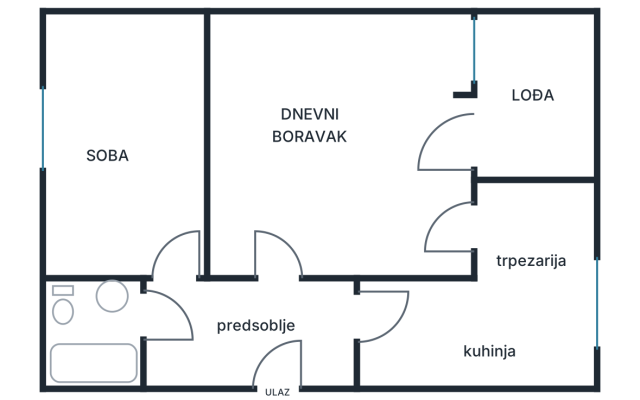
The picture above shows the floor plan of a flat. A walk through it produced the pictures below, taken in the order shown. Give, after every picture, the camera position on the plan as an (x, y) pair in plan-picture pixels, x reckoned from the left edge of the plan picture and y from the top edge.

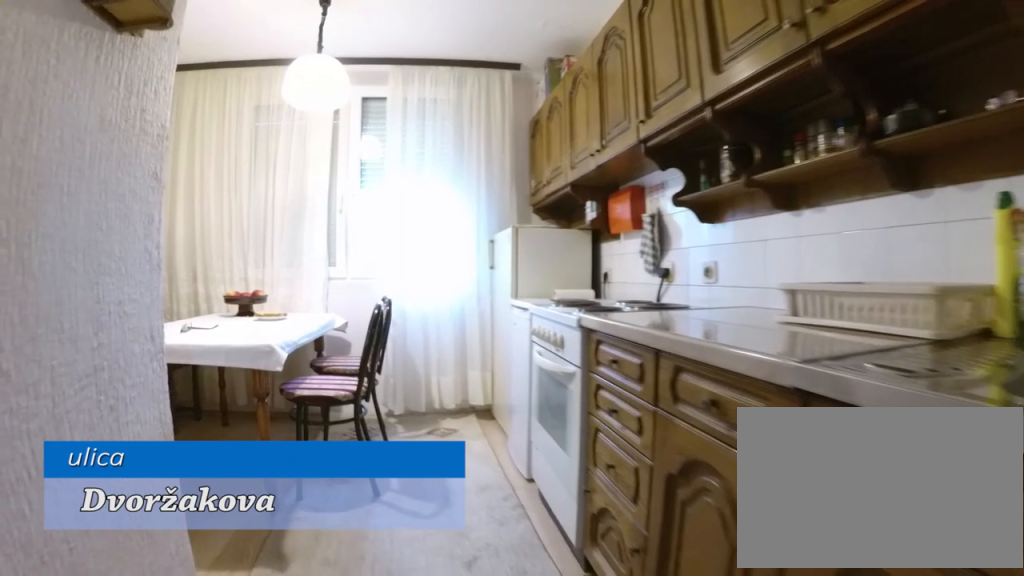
(374, 325)
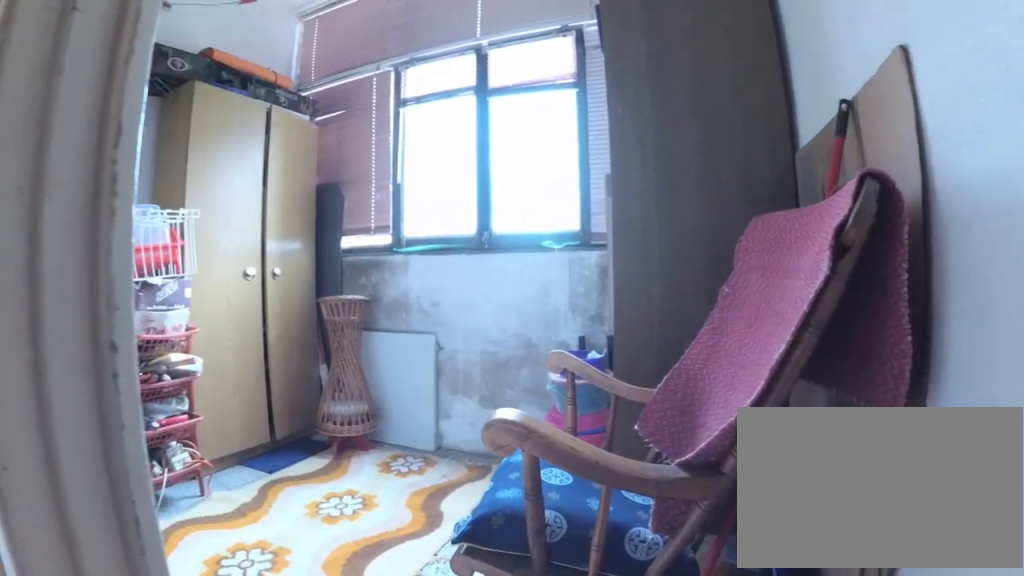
(450, 143)
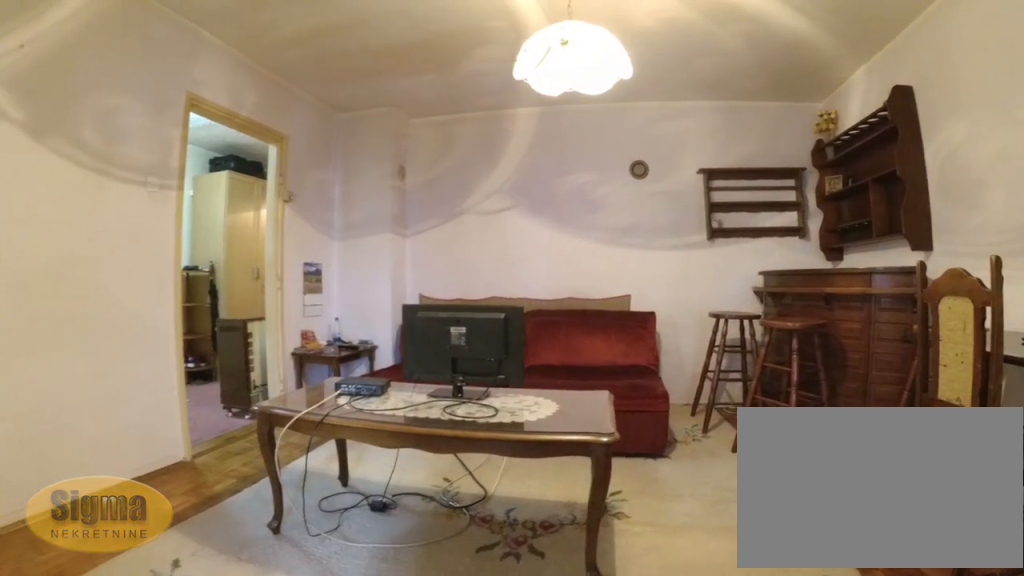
(450, 138)
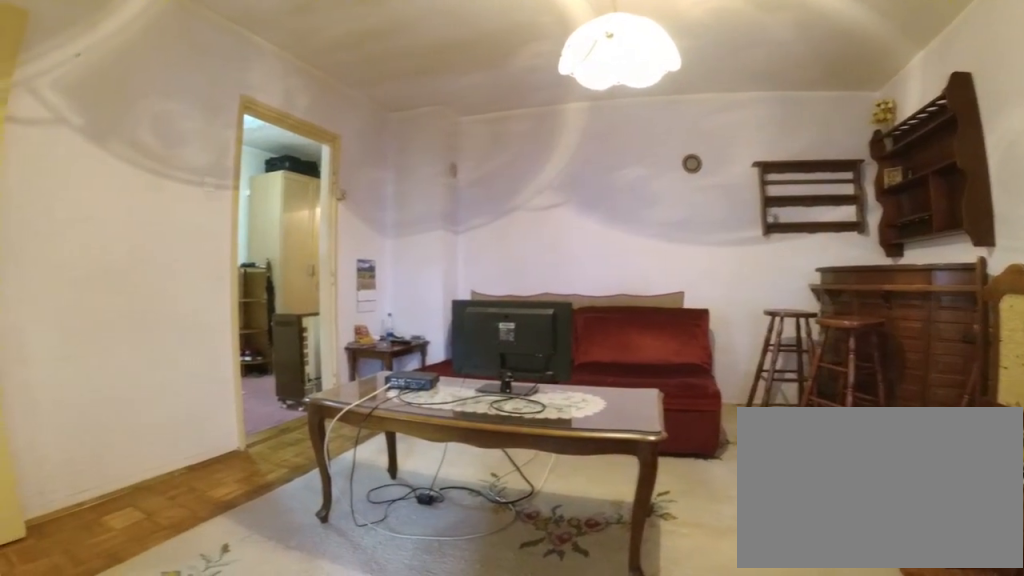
(449, 136)
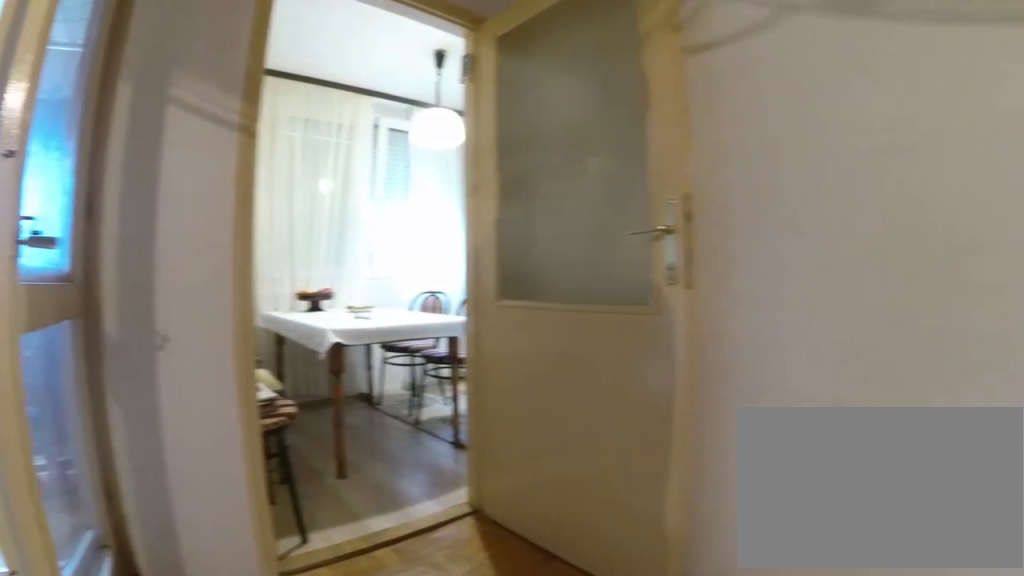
(383, 183)
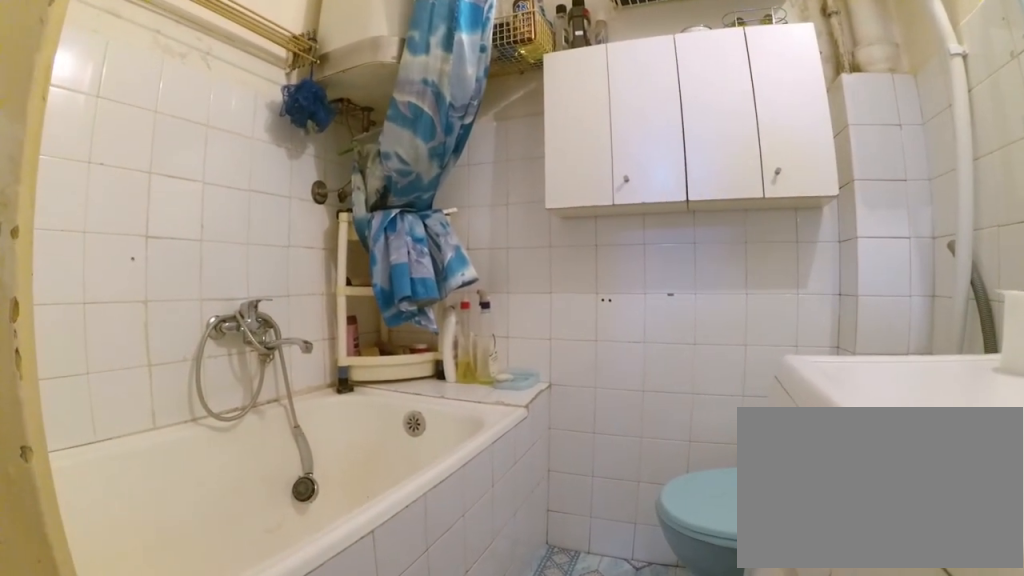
(153, 312)
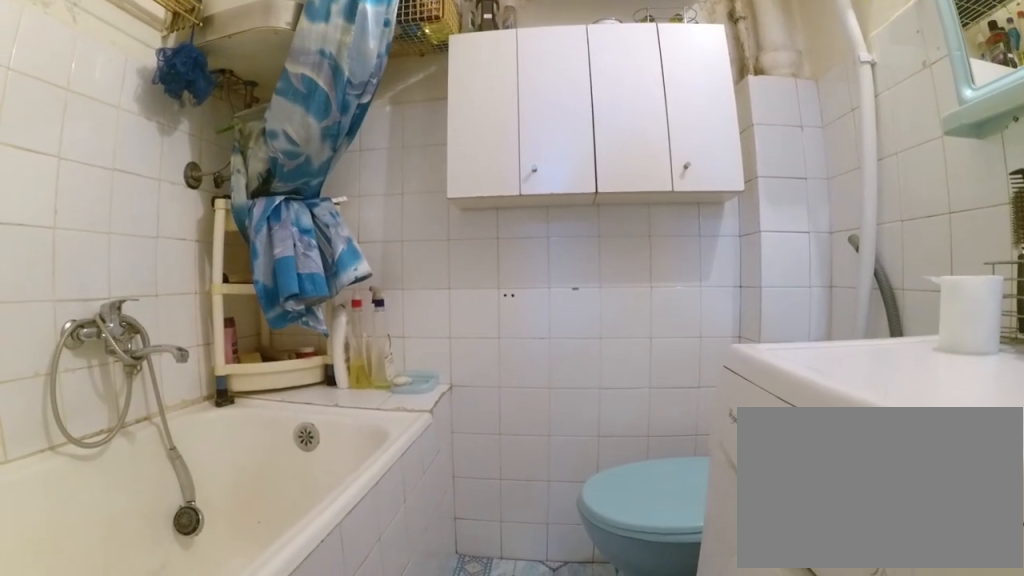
(153, 312)
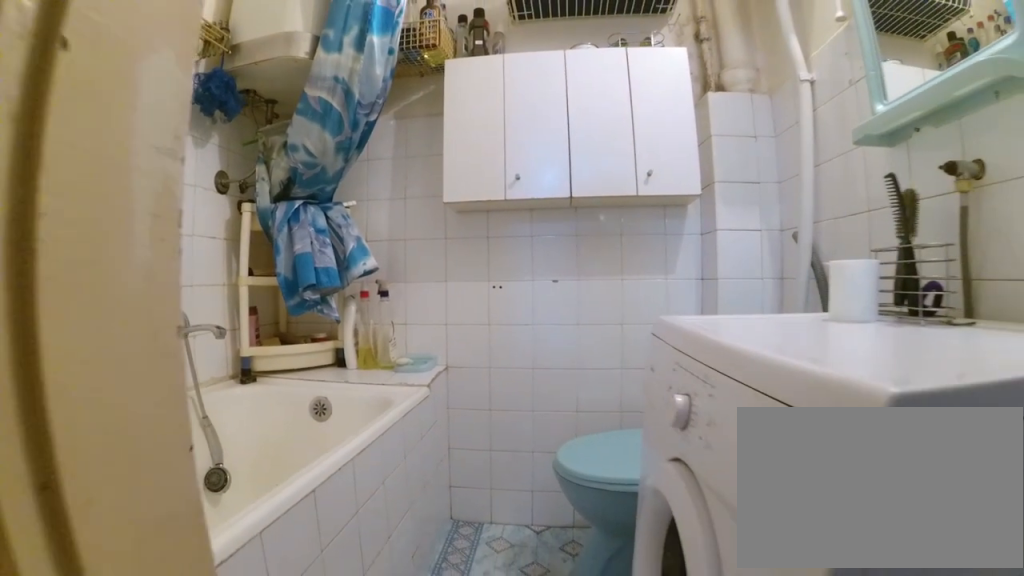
(158, 321)
